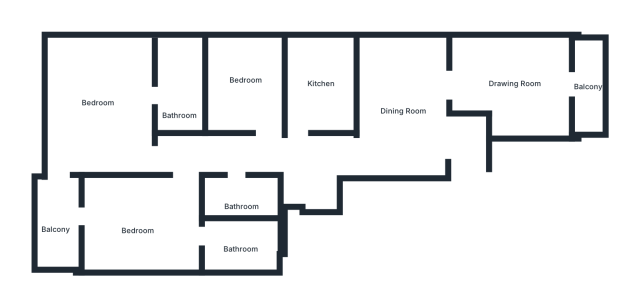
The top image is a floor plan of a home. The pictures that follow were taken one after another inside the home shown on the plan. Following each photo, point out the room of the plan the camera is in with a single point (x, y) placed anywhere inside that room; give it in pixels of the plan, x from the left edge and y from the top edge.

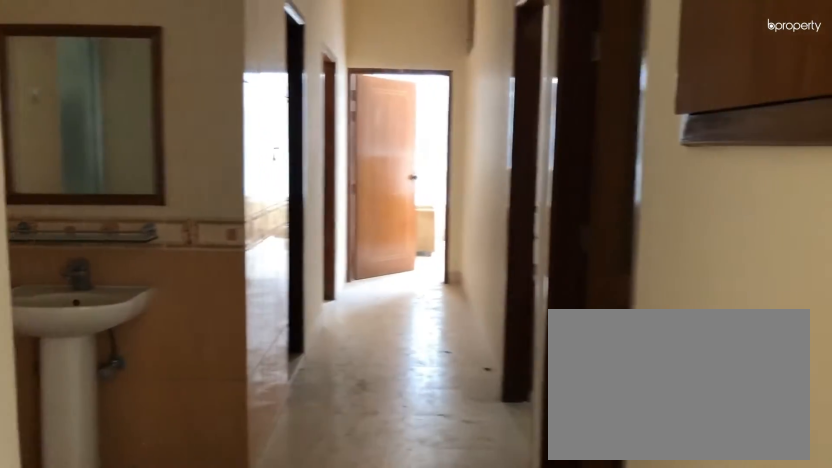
(406, 109)
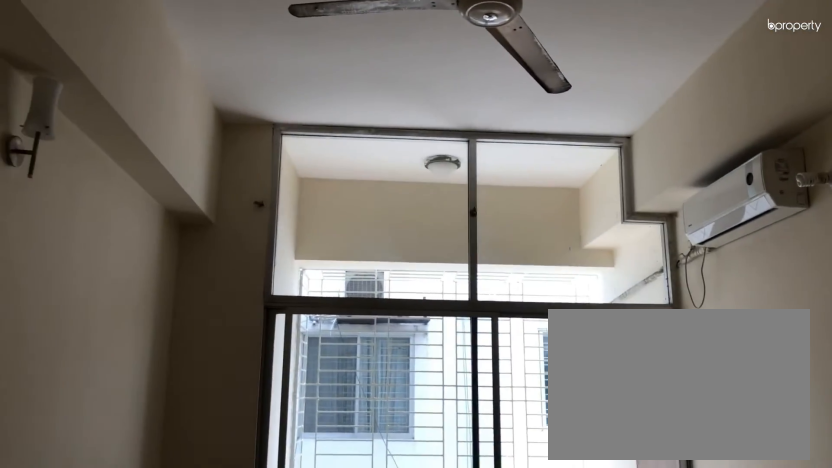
(146, 226)
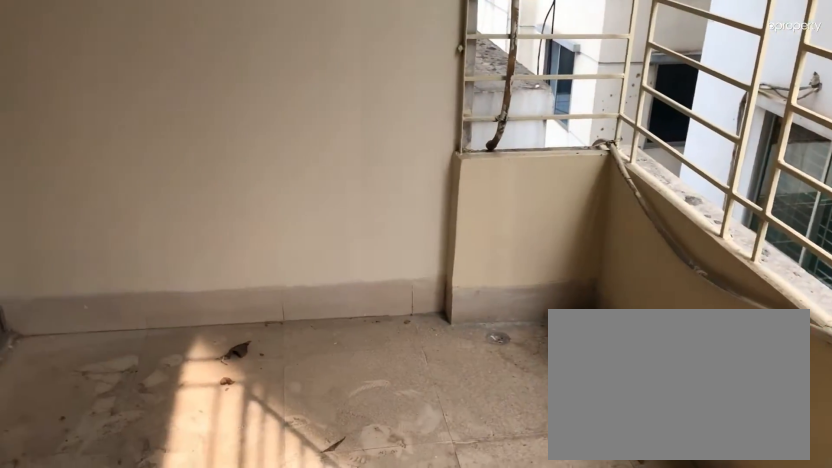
(62, 229)
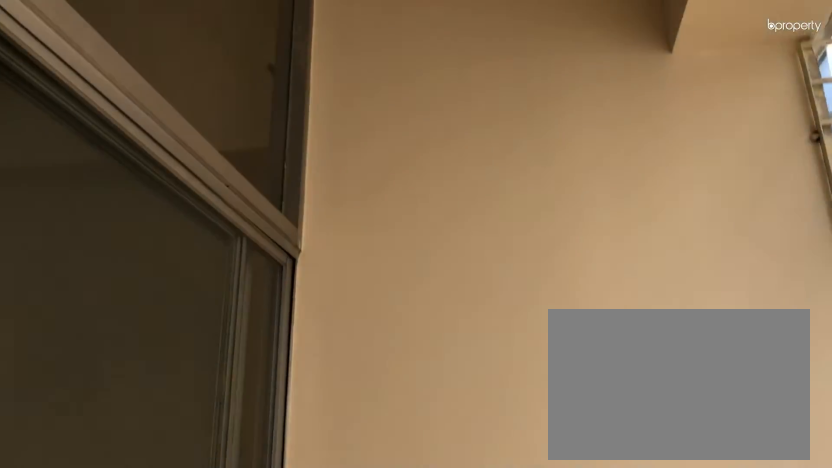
(62, 229)
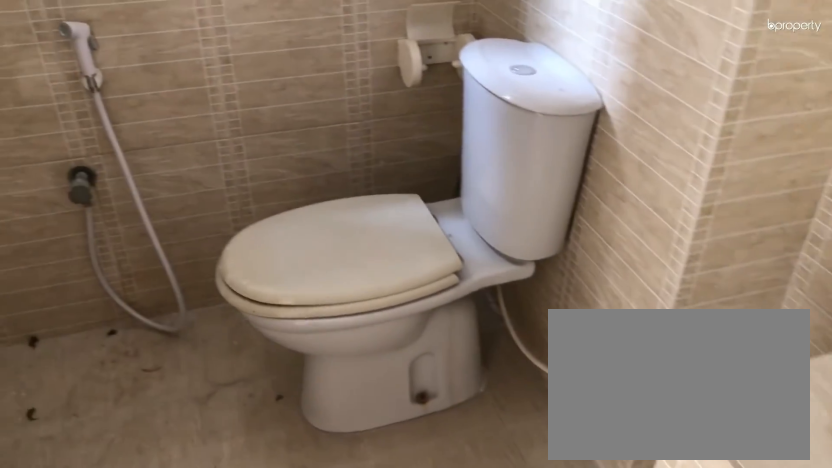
(183, 85)
